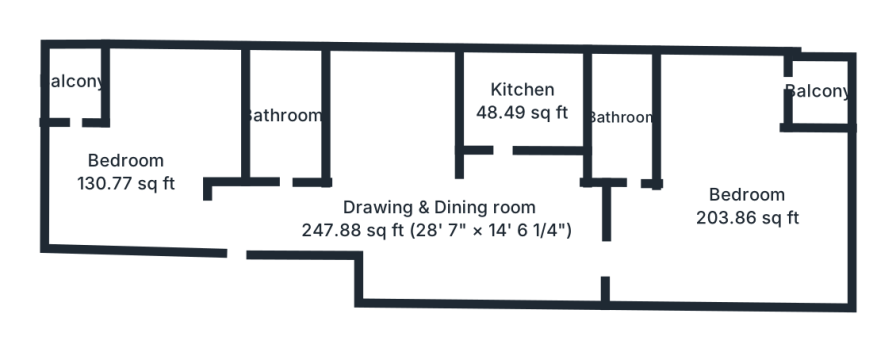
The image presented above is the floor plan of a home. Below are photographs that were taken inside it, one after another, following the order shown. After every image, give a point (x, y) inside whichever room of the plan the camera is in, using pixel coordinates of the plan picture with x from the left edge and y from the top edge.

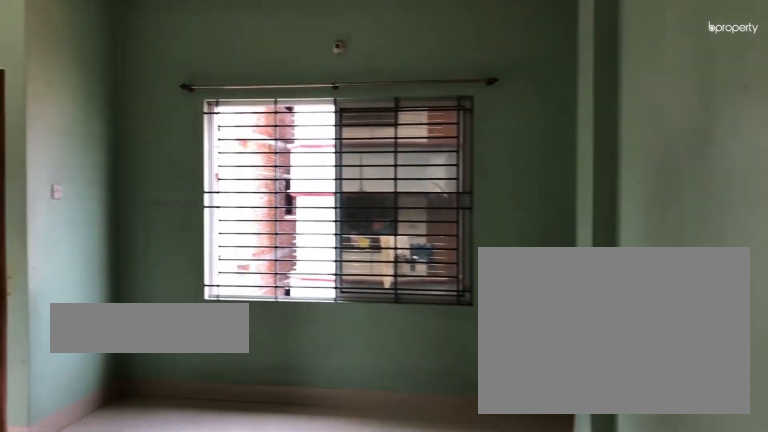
(745, 205)
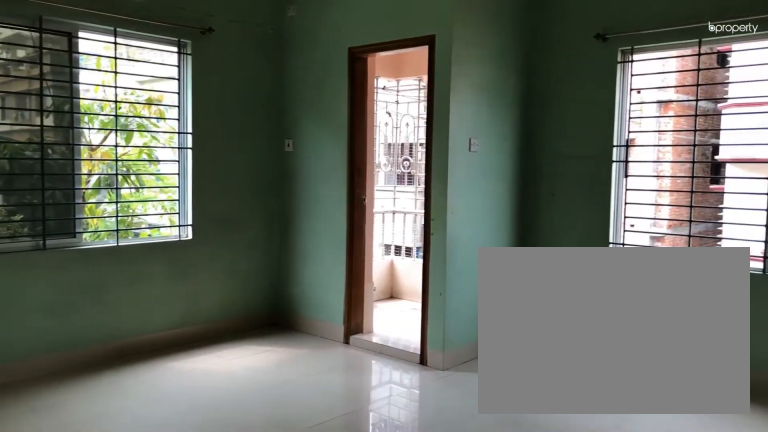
(744, 205)
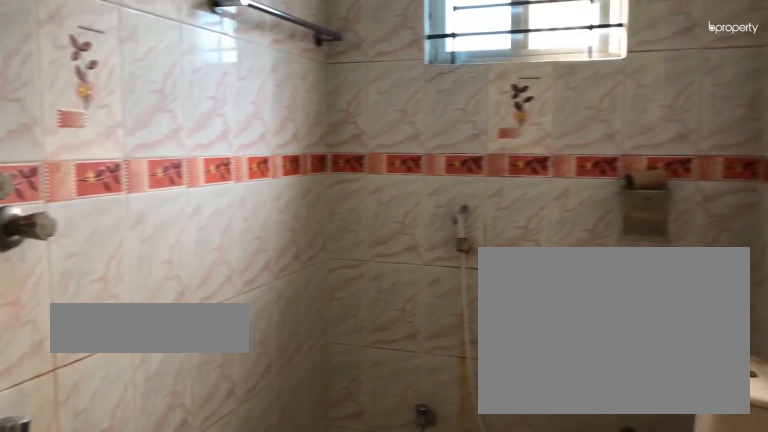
(624, 119)
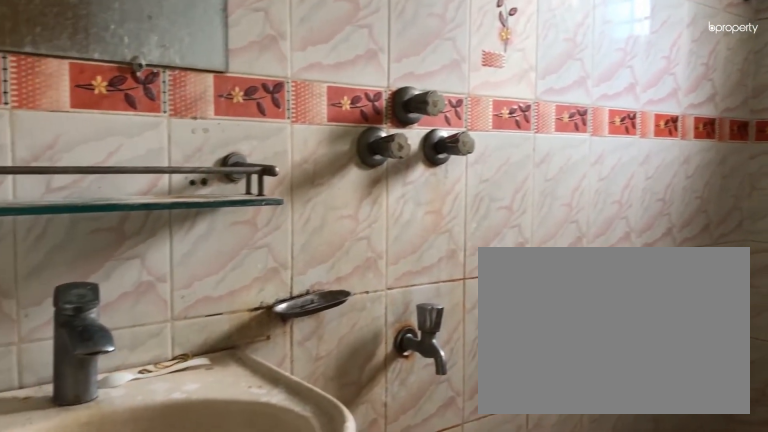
(624, 119)
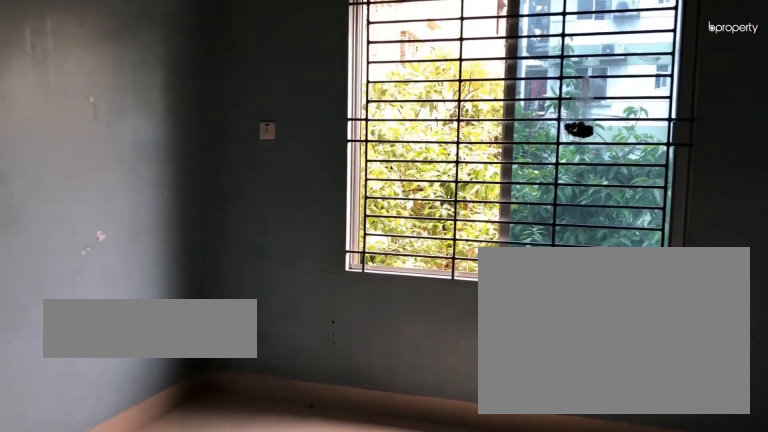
(127, 175)
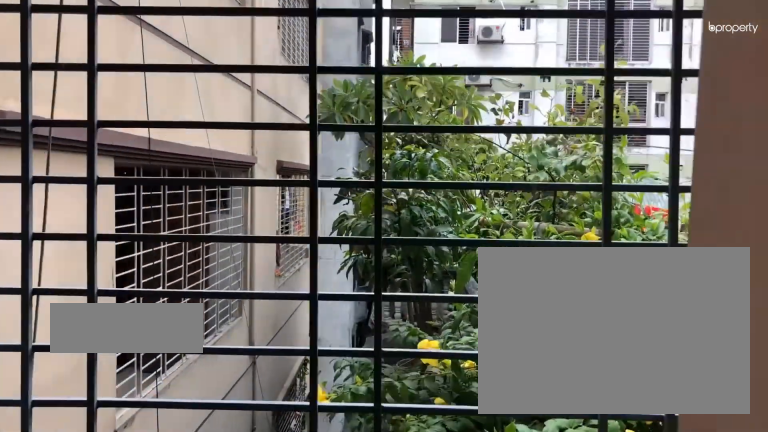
(73, 81)
